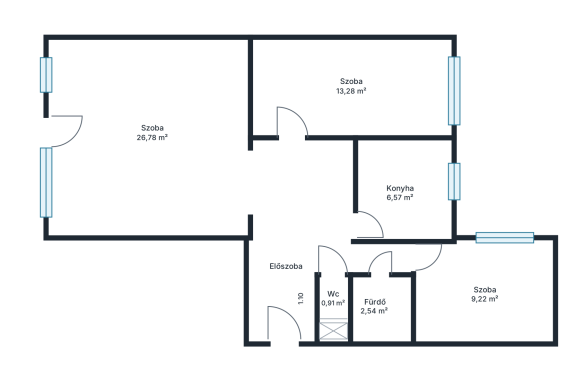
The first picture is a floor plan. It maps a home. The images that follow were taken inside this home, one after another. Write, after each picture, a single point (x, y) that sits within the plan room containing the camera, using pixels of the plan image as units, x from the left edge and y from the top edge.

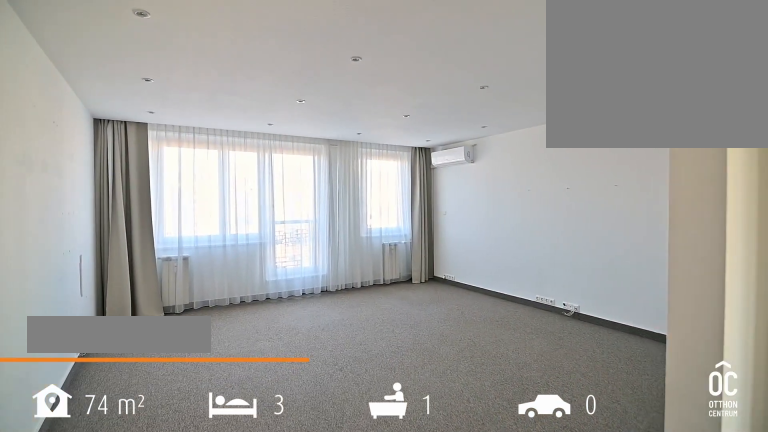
(151, 140)
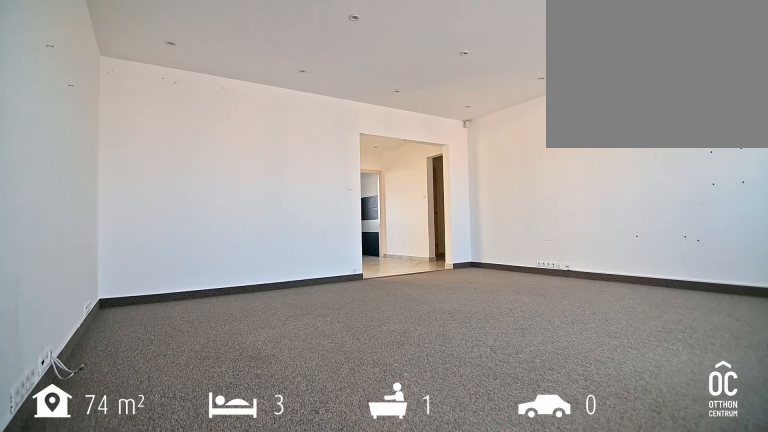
(151, 140)
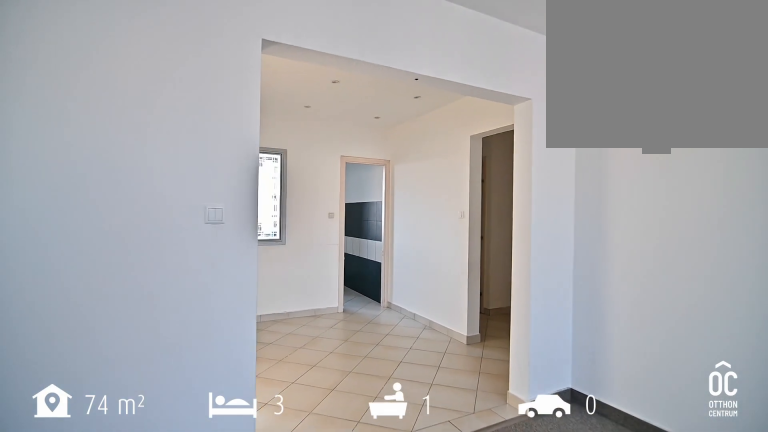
(249, 185)
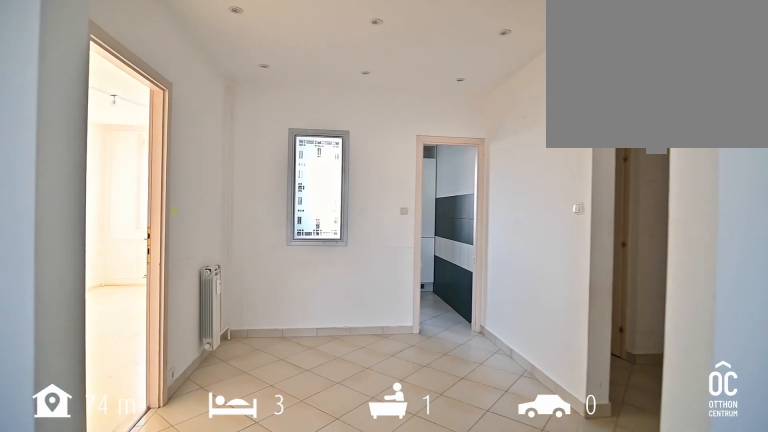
(249, 185)
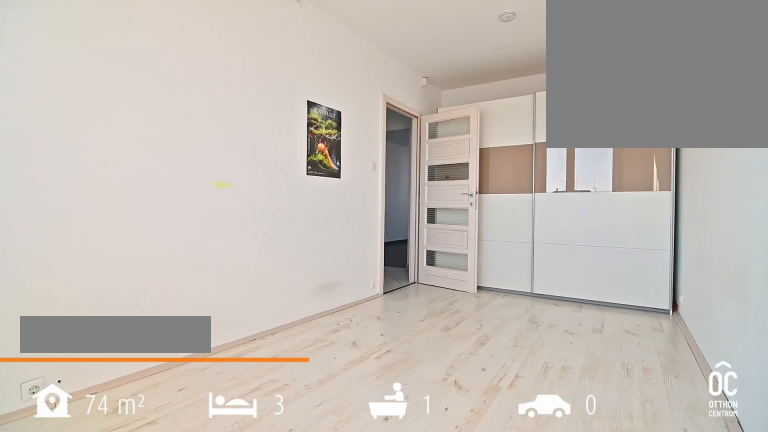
(350, 88)
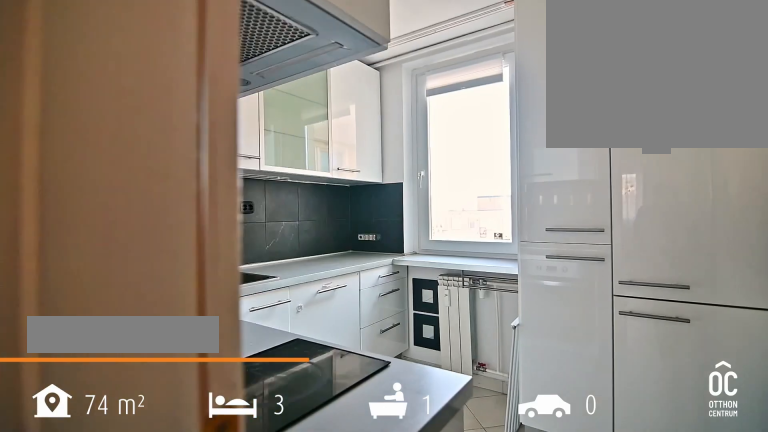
(400, 189)
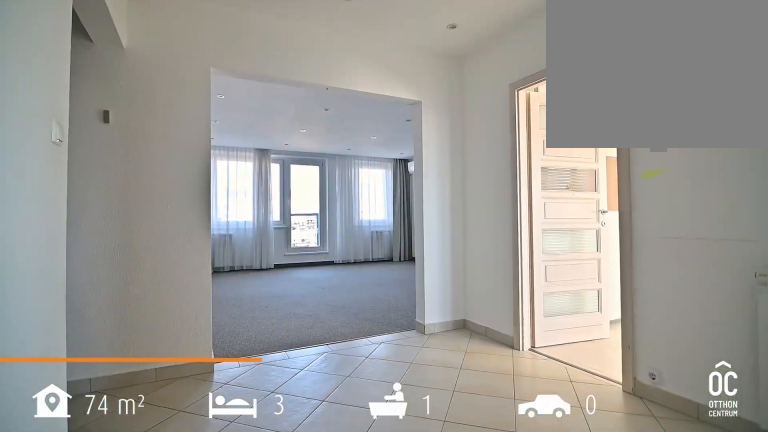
(300, 187)
